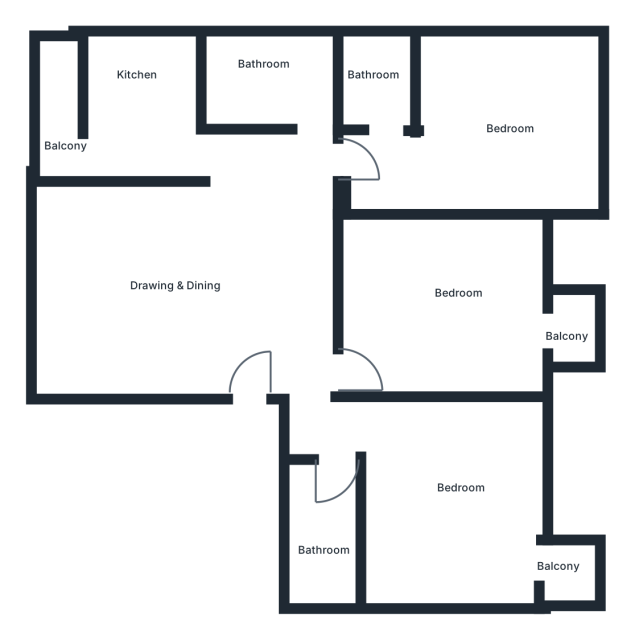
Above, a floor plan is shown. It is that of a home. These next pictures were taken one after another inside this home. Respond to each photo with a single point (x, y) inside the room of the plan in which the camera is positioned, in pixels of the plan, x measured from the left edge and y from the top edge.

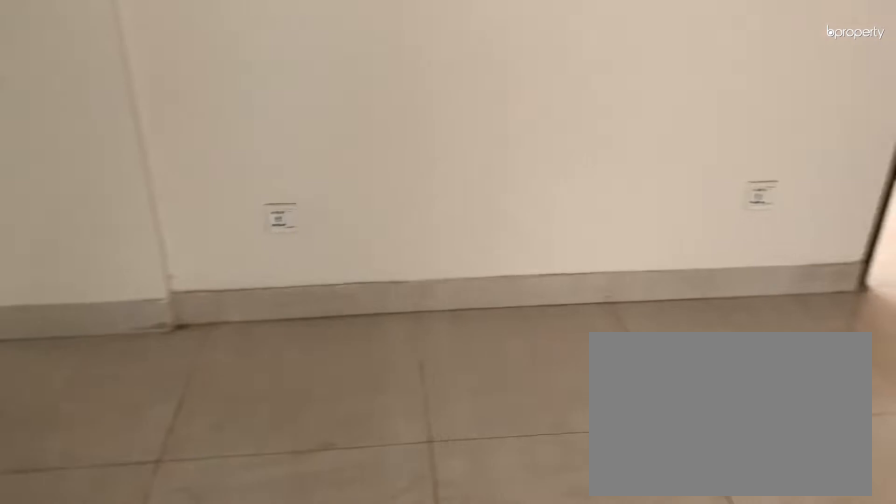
(203, 279)
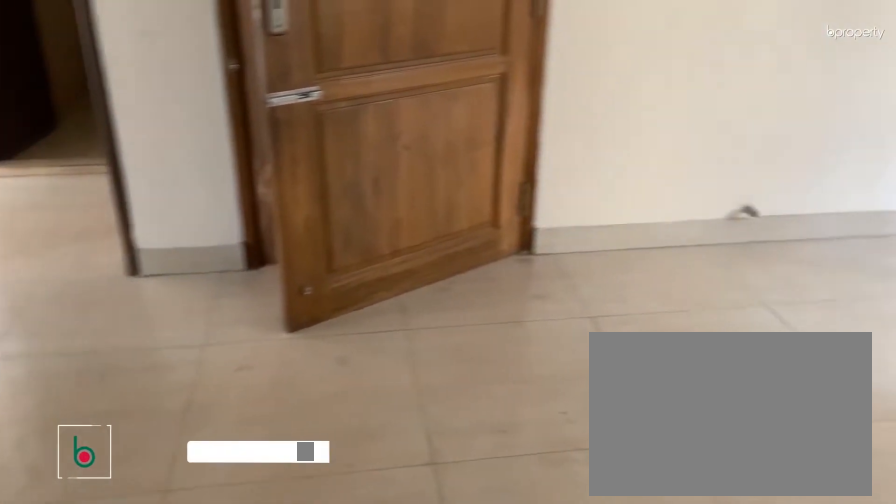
(203, 279)
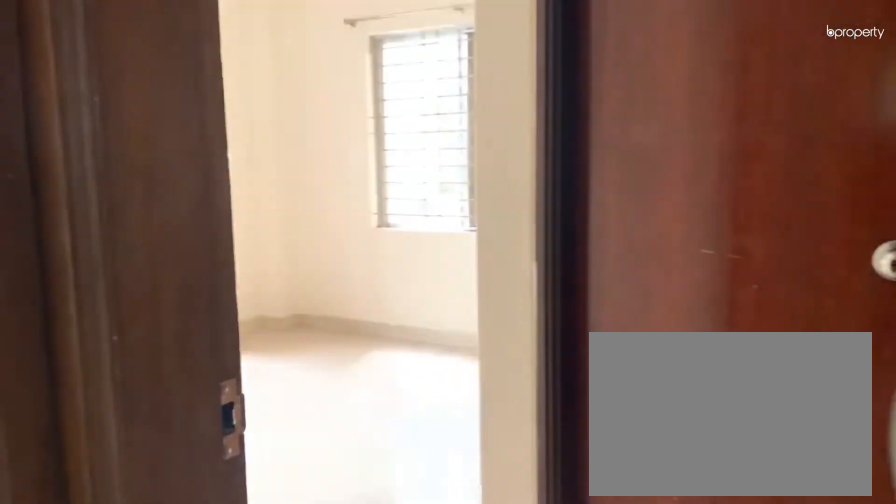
(329, 425)
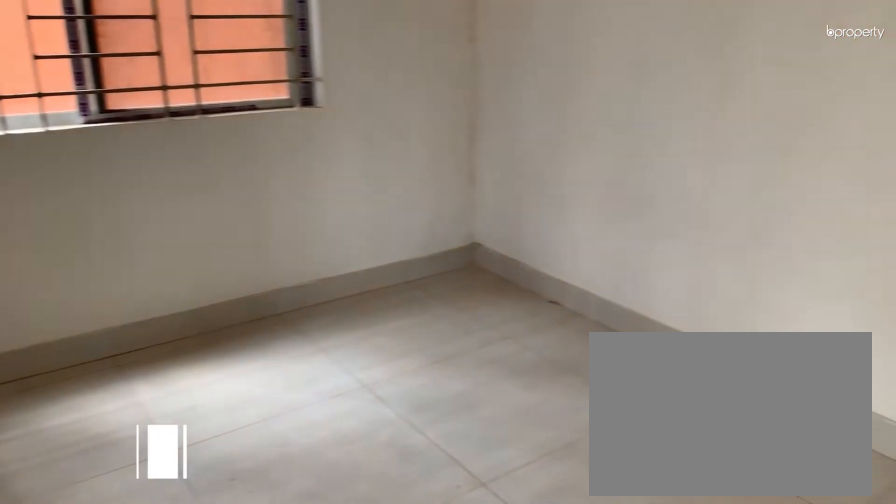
(458, 519)
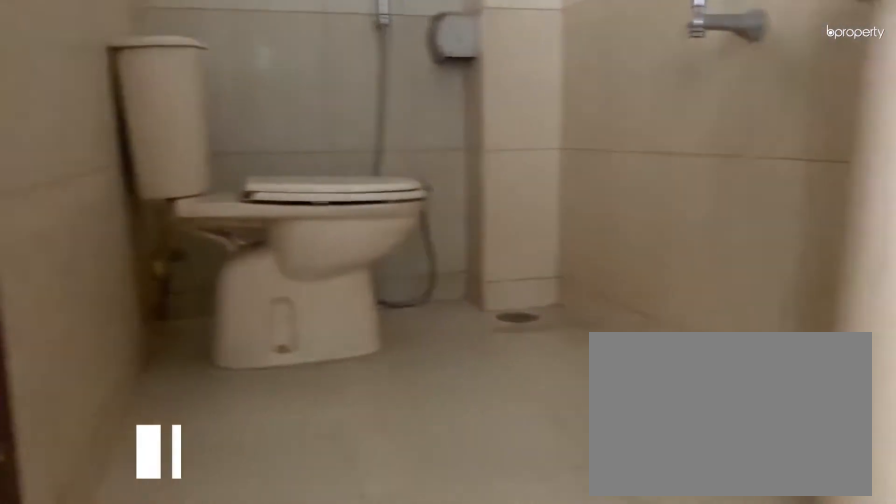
(325, 516)
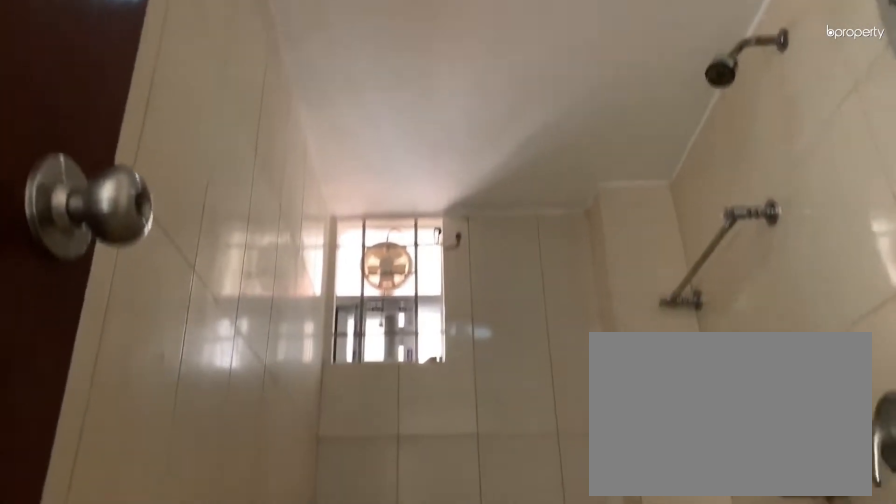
(325, 516)
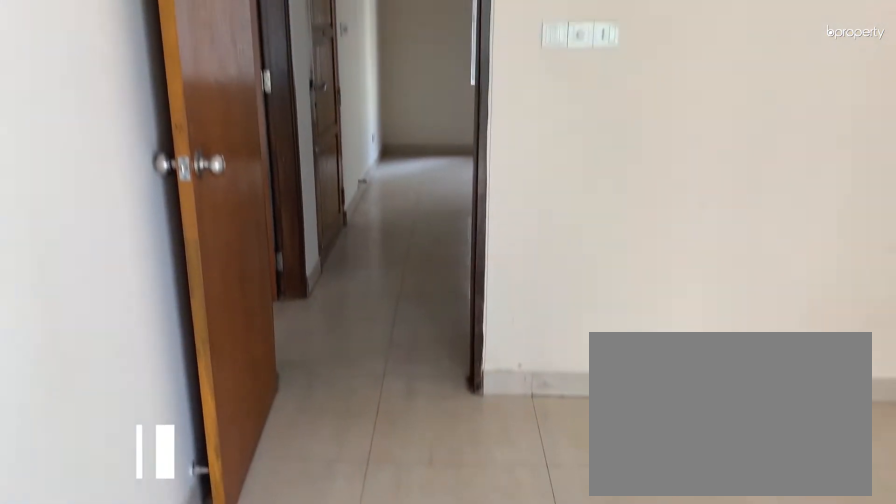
(471, 327)
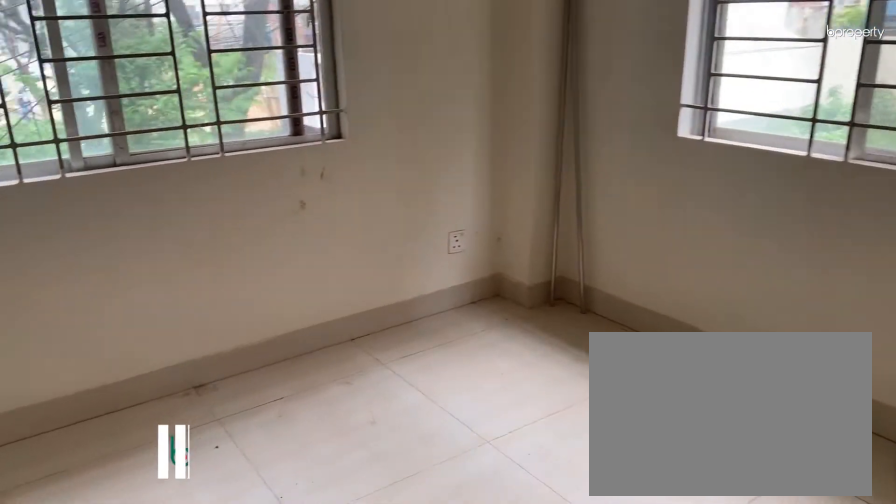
(492, 132)
